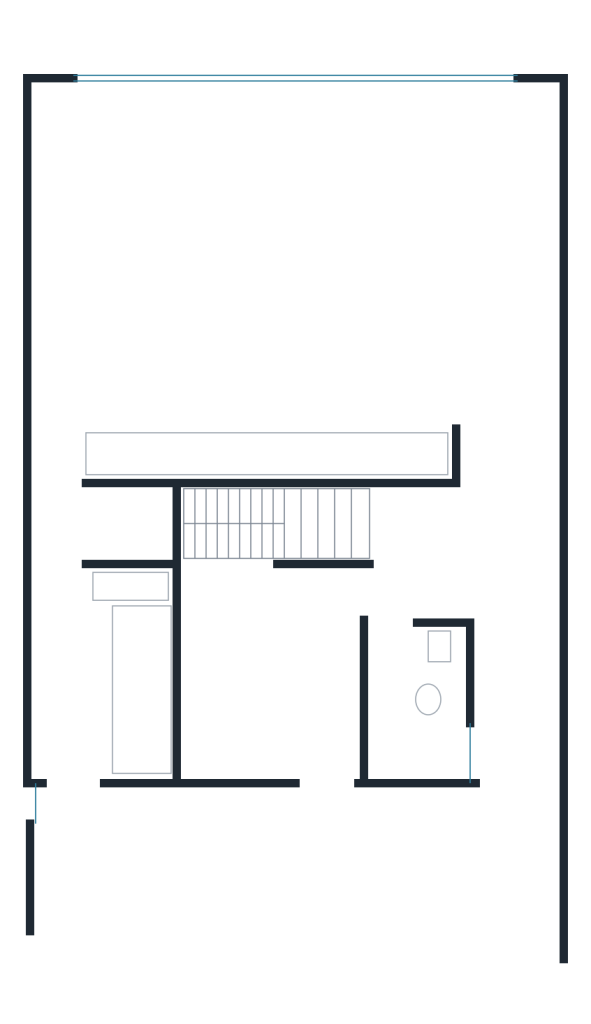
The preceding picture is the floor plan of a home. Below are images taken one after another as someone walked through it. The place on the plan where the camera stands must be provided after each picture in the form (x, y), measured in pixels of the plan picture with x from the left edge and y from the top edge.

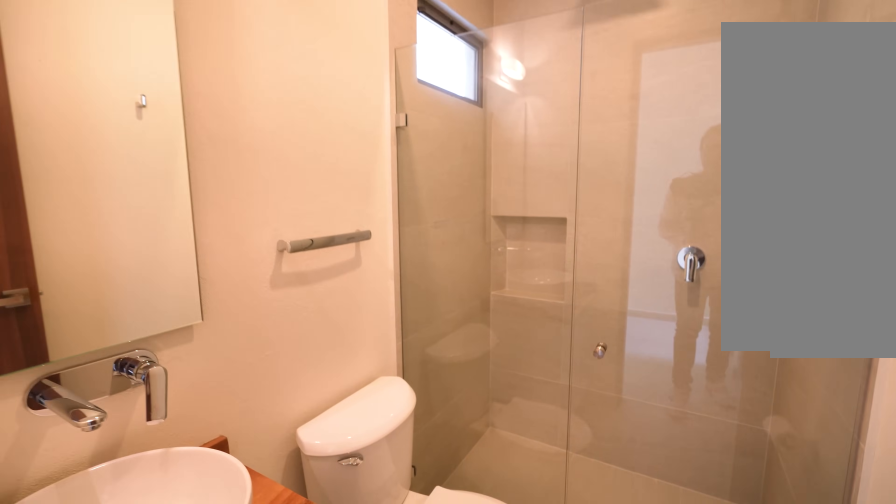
(394, 631)
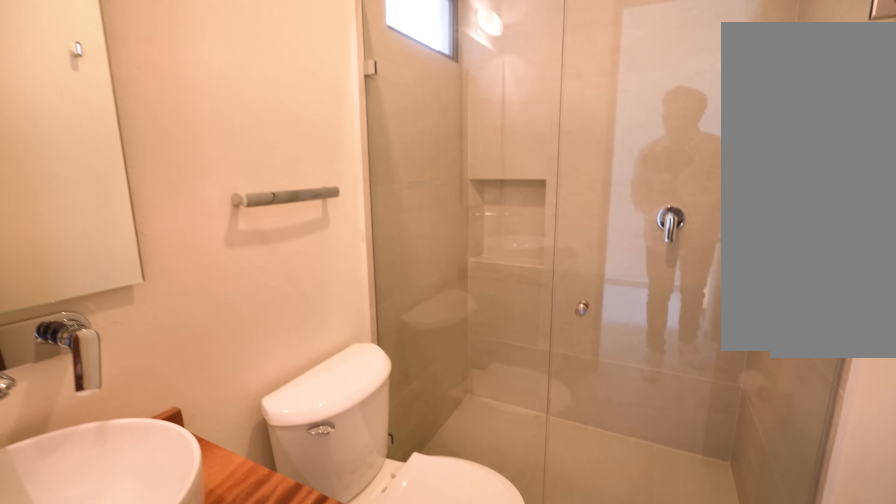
(394, 631)
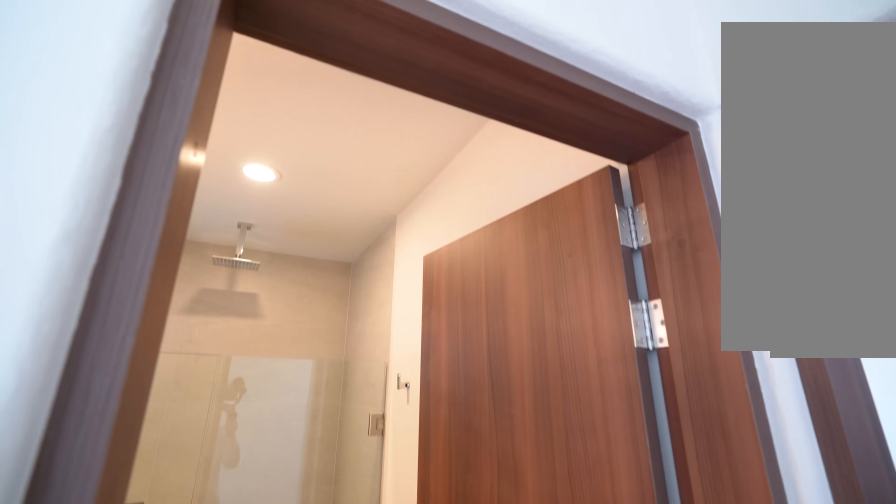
(393, 635)
